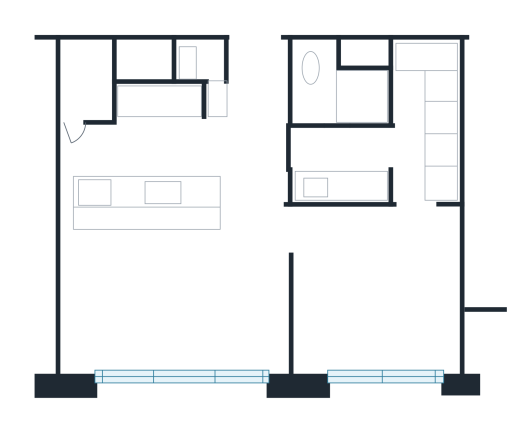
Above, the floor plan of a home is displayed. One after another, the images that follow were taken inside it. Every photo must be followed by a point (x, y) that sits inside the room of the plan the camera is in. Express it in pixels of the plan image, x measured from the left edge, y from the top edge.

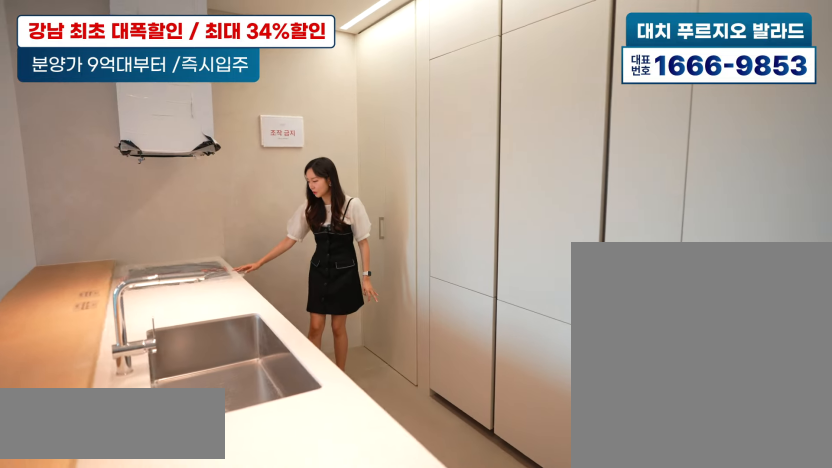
(152, 140)
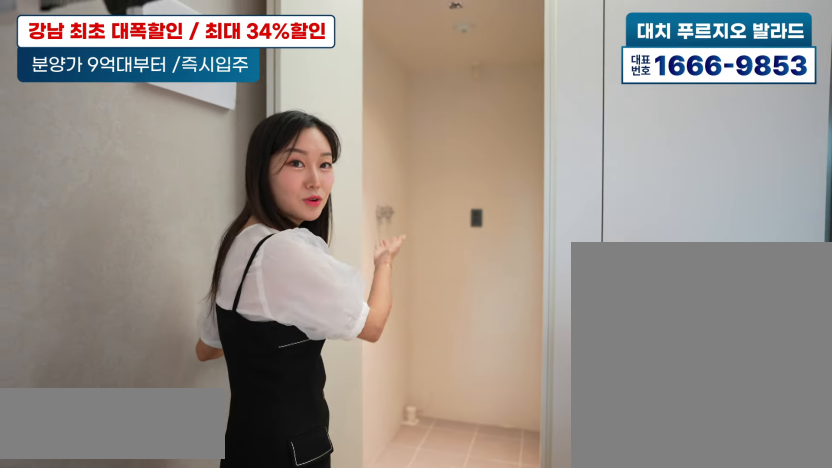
(151, 140)
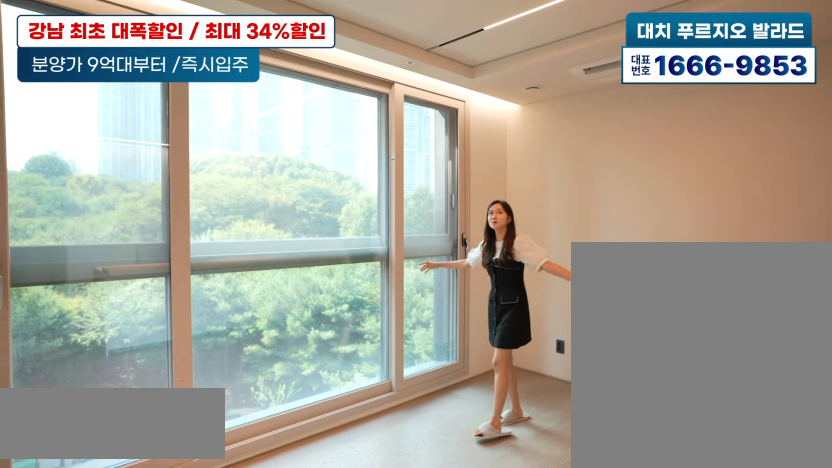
(168, 303)
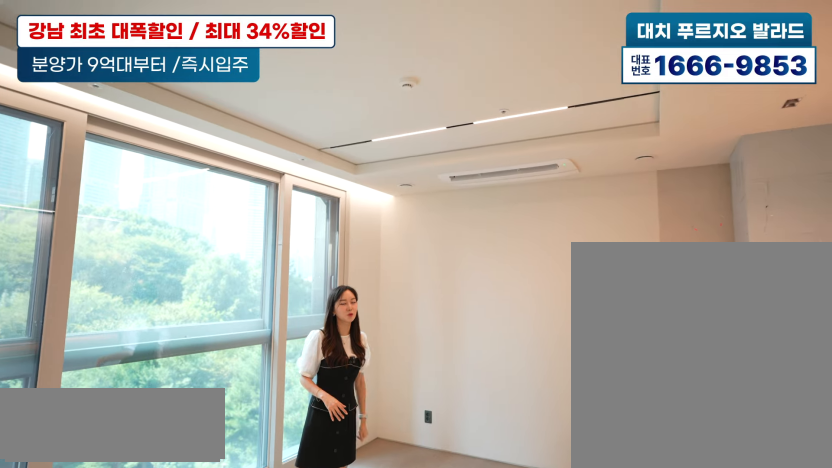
(168, 303)
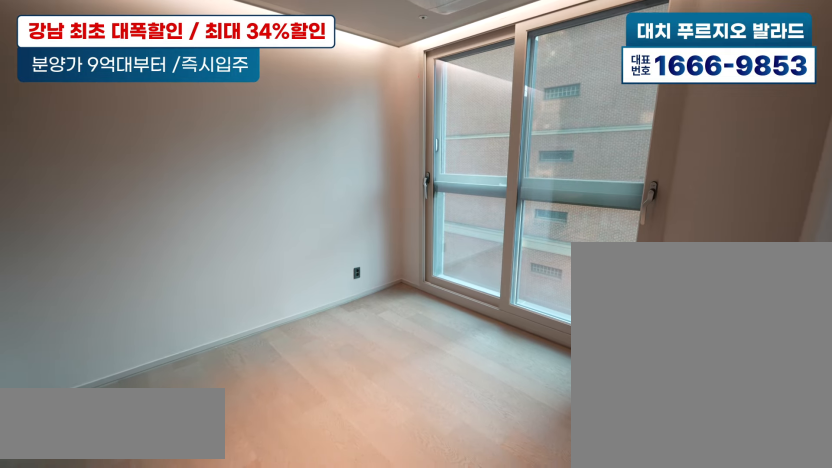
(378, 298)
